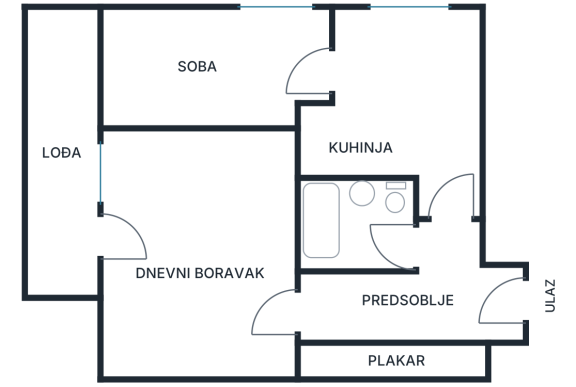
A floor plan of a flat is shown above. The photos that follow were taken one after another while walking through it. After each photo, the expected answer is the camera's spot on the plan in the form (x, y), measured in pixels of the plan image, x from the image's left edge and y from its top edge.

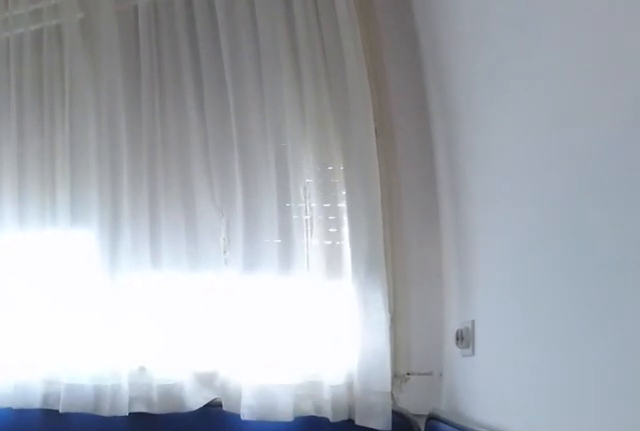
(446, 104)
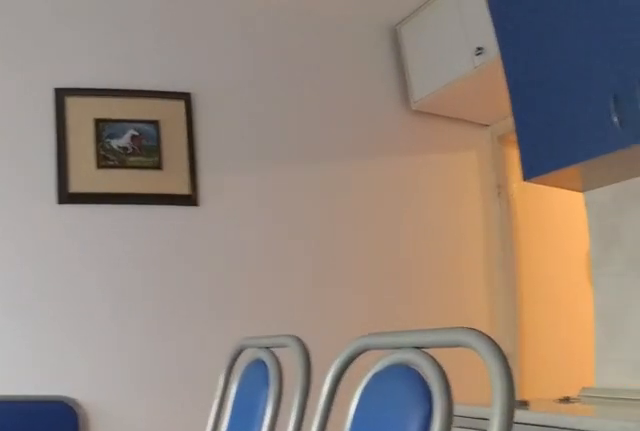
(335, 74)
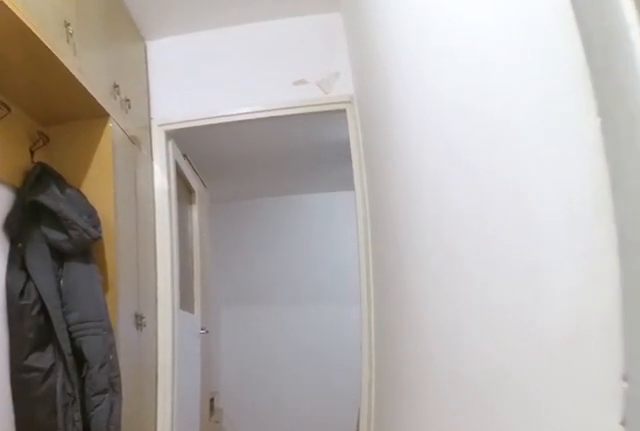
(424, 306)
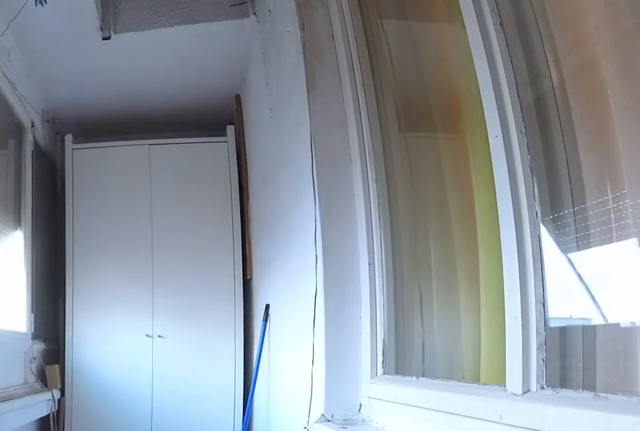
(57, 235)
